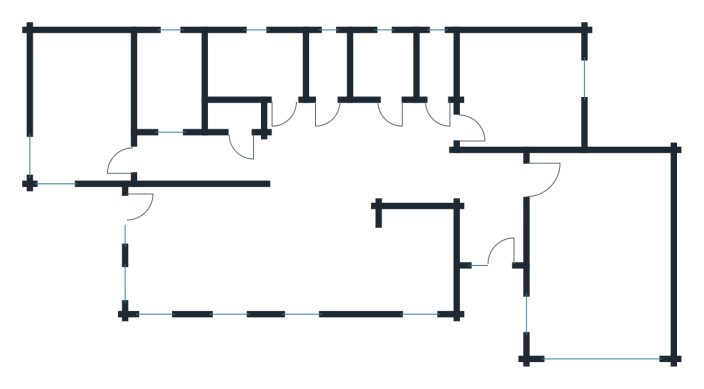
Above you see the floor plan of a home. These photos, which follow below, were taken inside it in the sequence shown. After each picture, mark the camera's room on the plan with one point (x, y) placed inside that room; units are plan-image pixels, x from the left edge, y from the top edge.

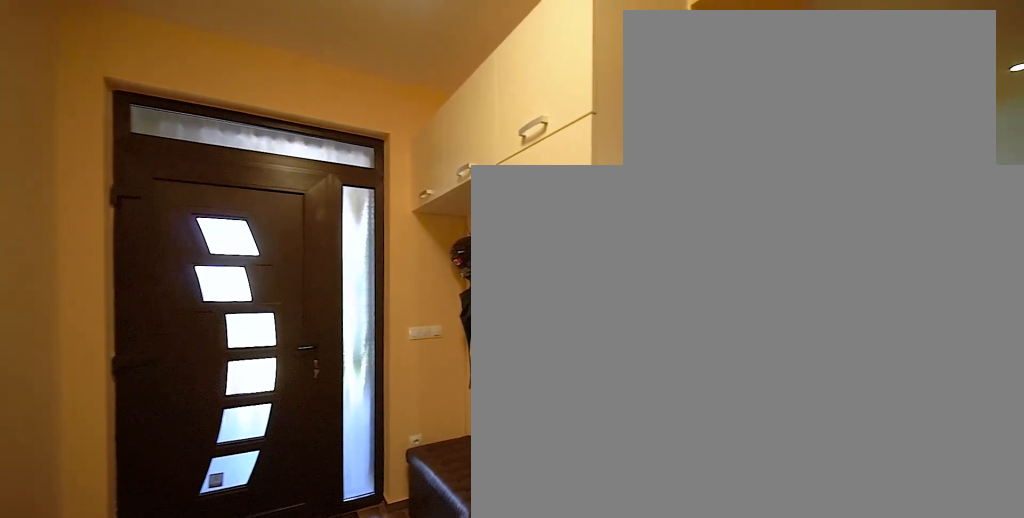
(489, 226)
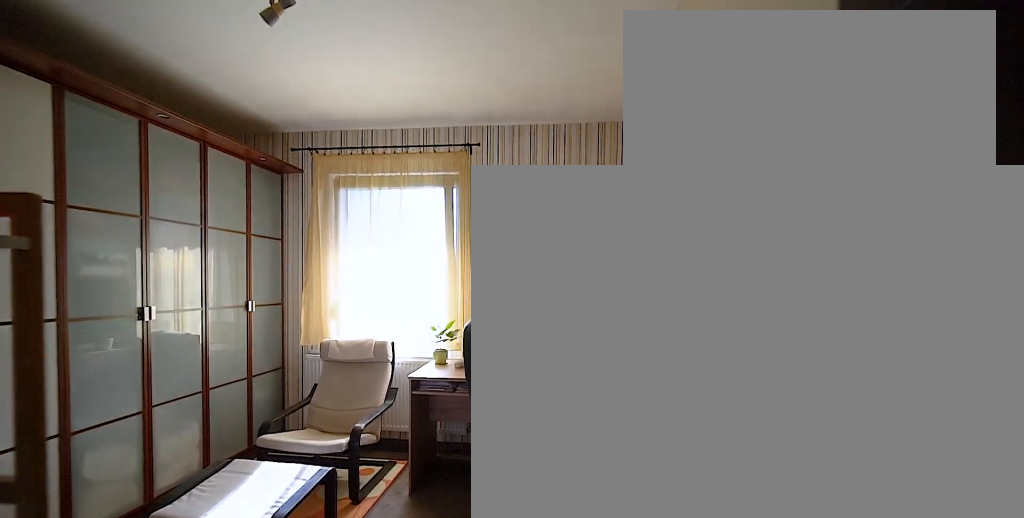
(517, 90)
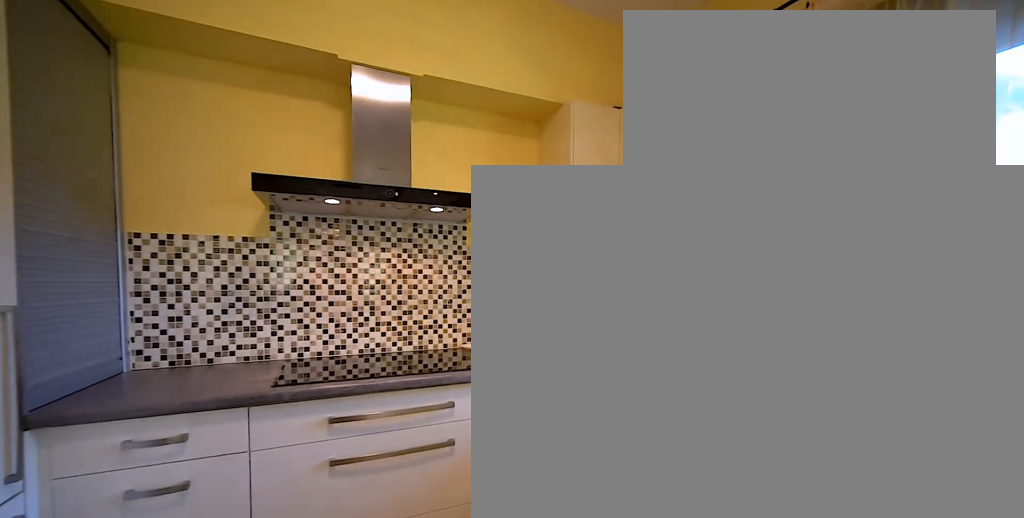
(297, 248)
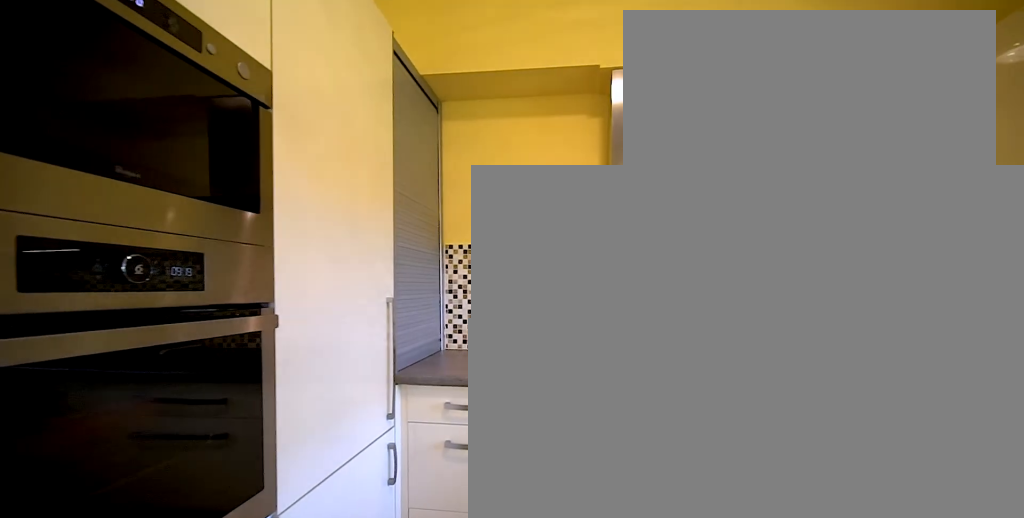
(297, 248)
